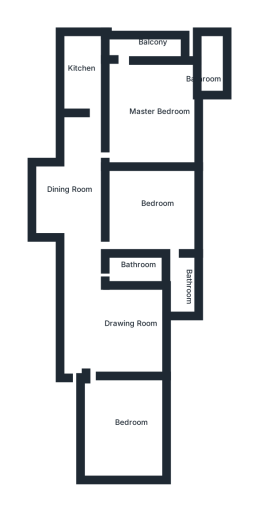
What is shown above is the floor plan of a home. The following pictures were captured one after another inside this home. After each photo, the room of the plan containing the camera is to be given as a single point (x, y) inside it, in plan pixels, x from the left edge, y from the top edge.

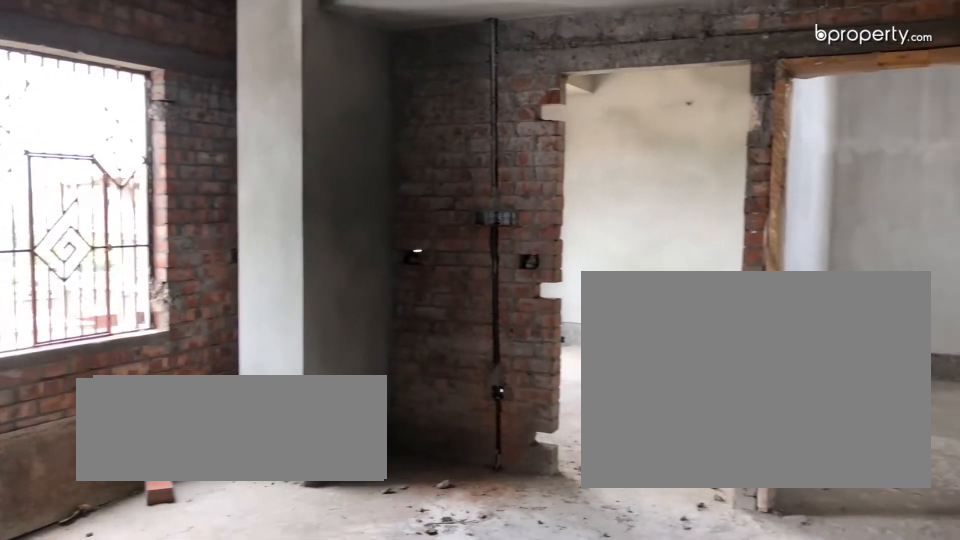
(109, 335)
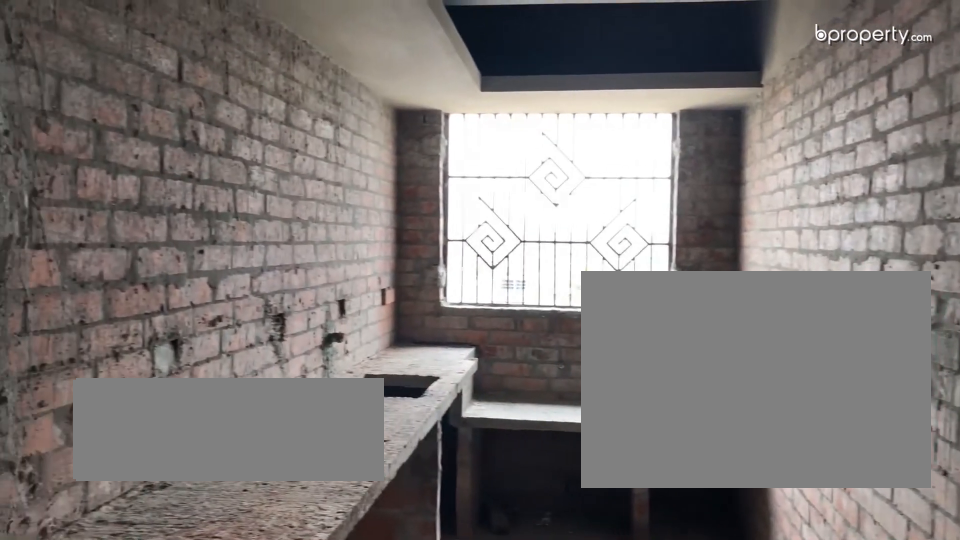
(84, 83)
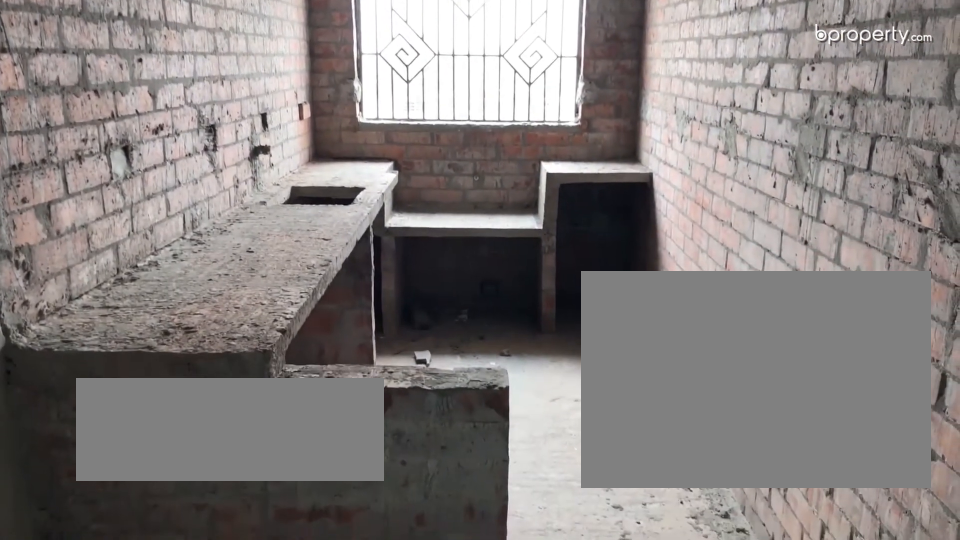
(84, 83)
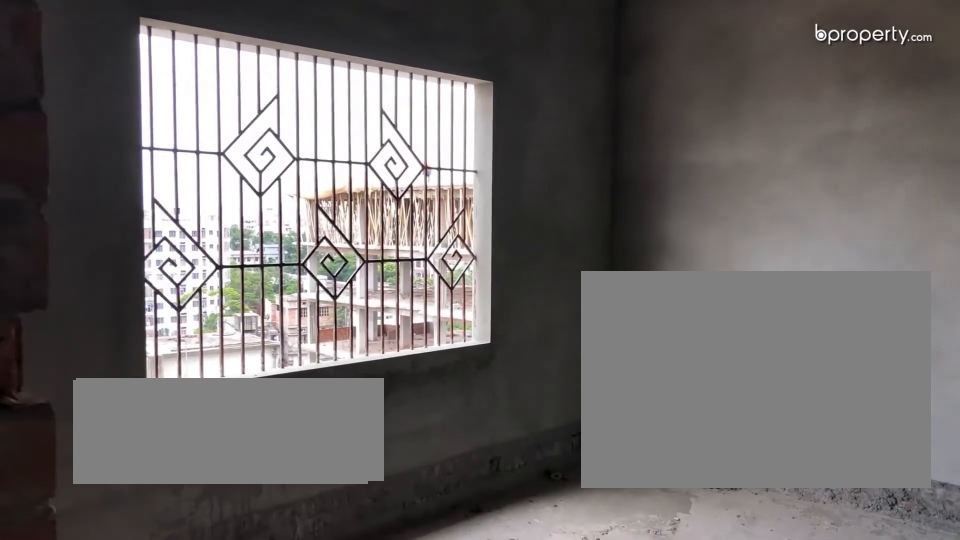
(129, 432)
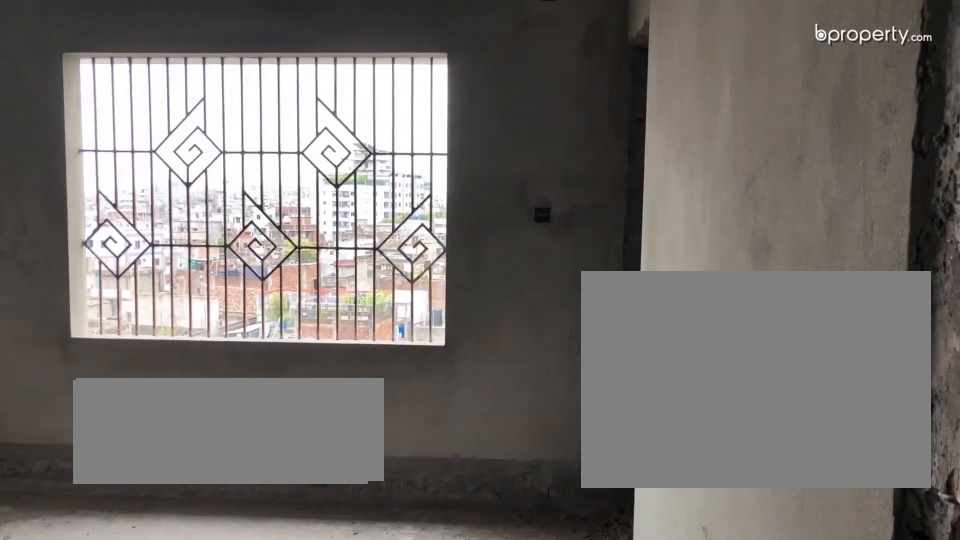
(158, 207)
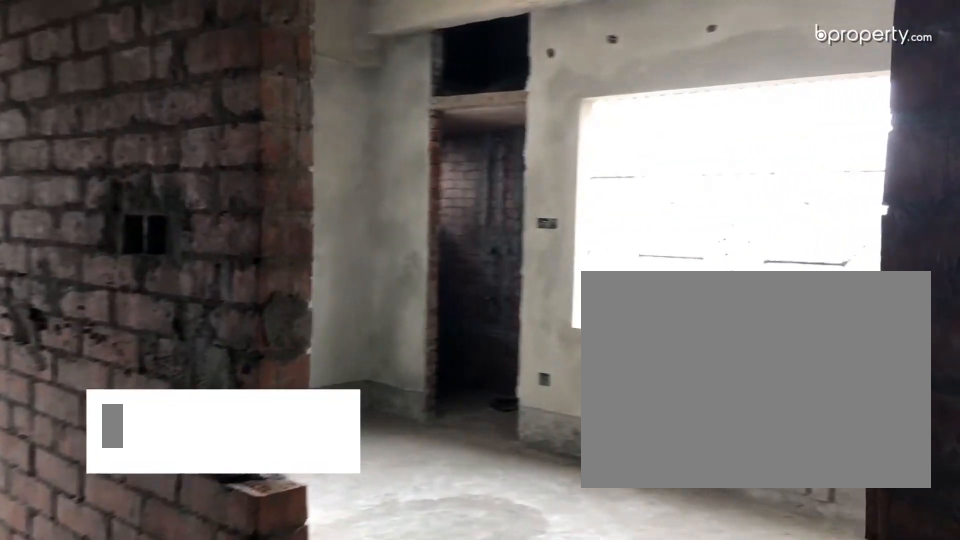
(154, 113)
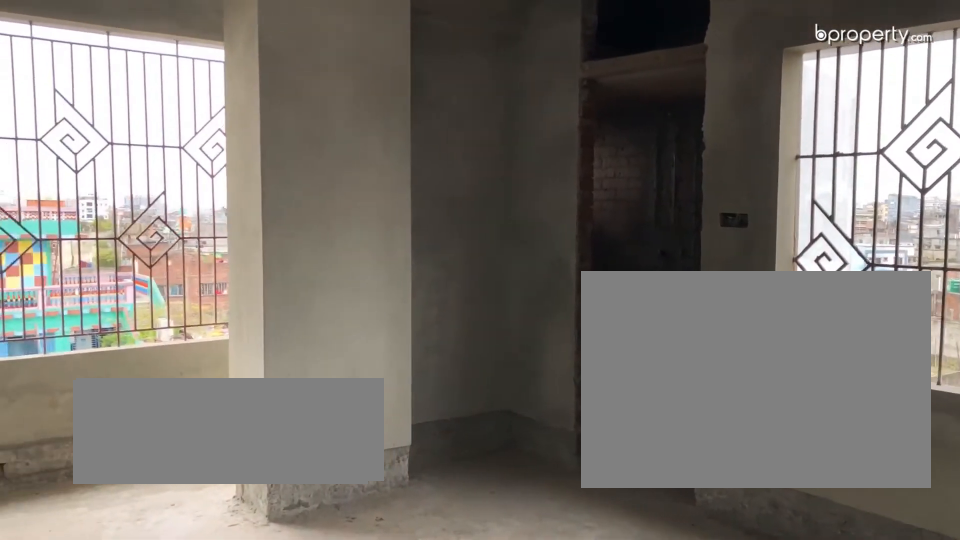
(154, 113)
